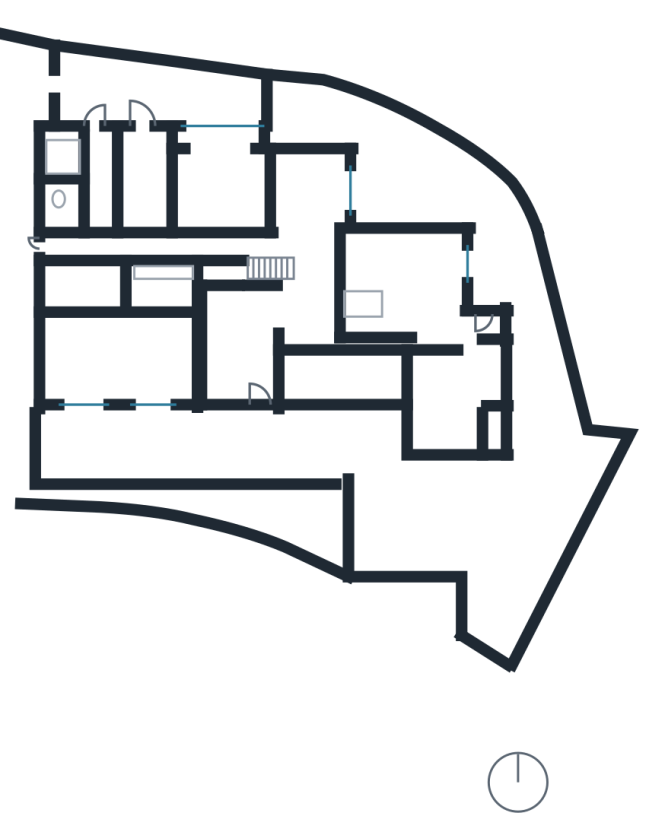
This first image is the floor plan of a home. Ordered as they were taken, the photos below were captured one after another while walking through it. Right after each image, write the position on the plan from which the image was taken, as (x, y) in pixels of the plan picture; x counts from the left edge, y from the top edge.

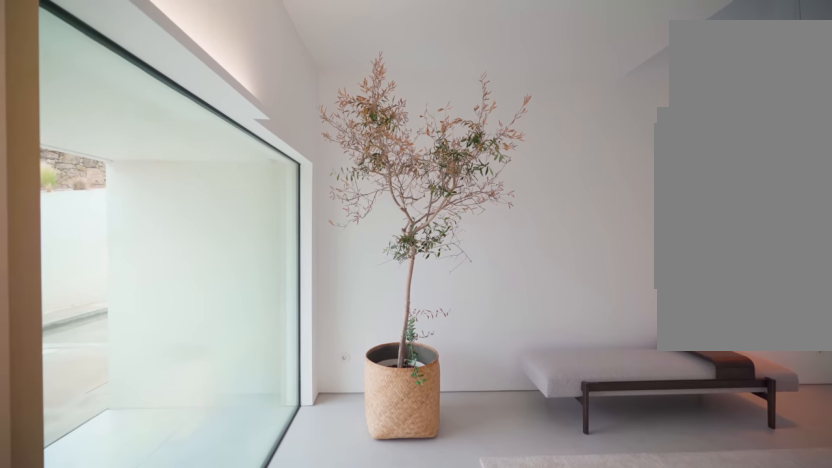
(259, 388)
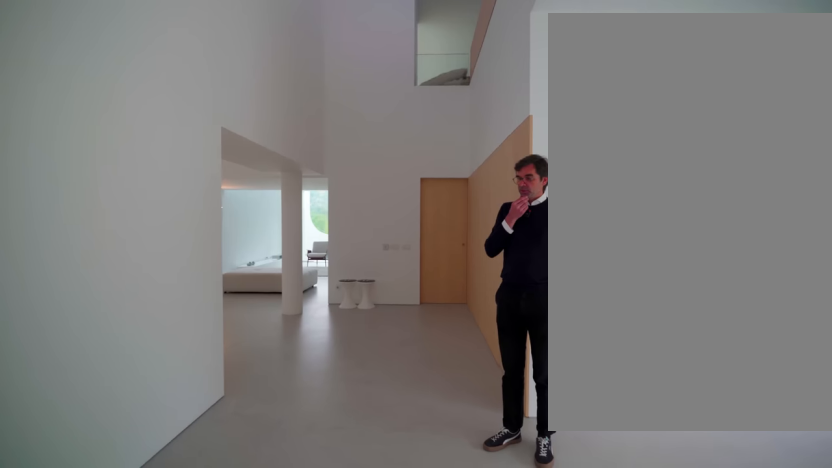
(219, 329)
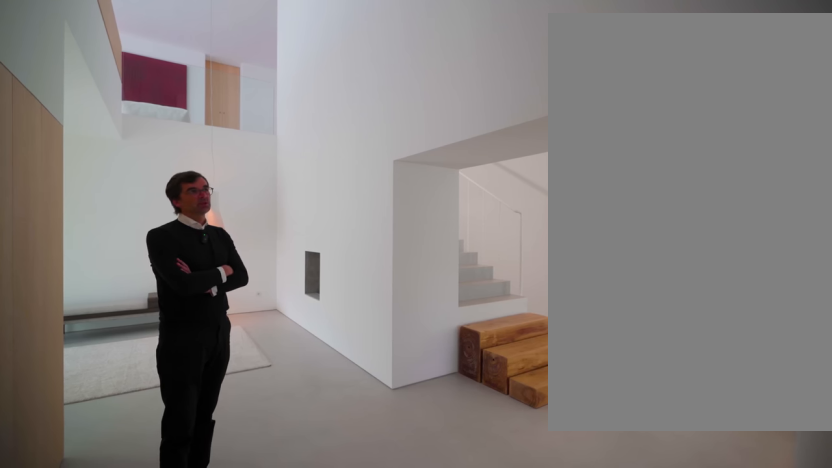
(324, 308)
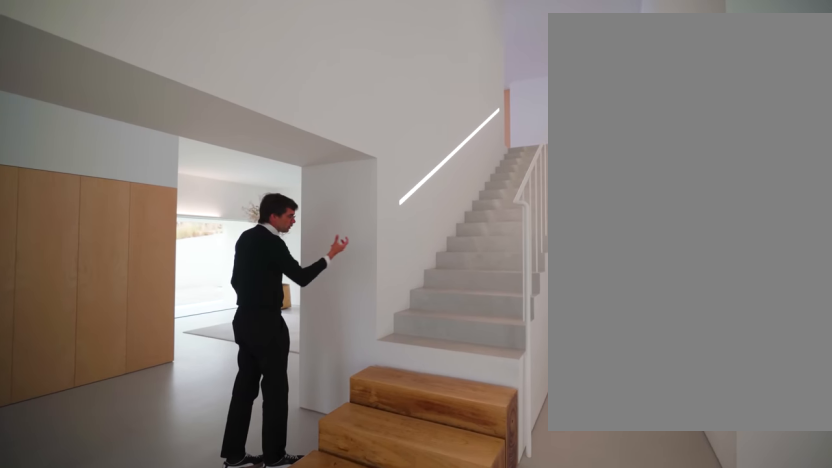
(331, 248)
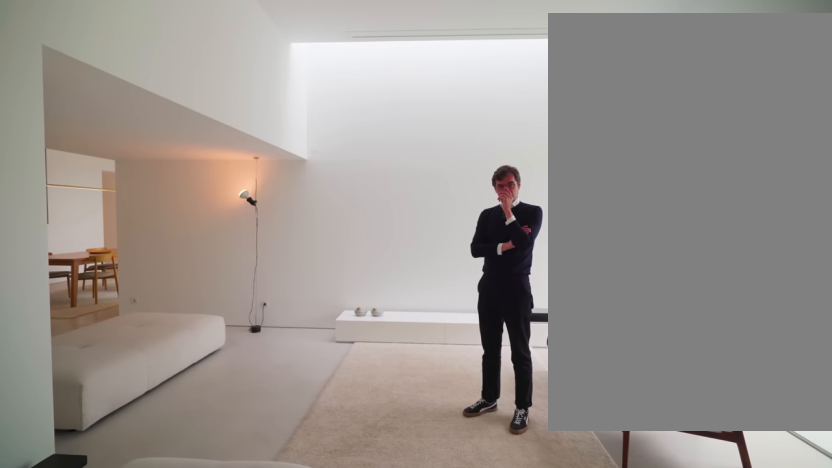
(429, 293)
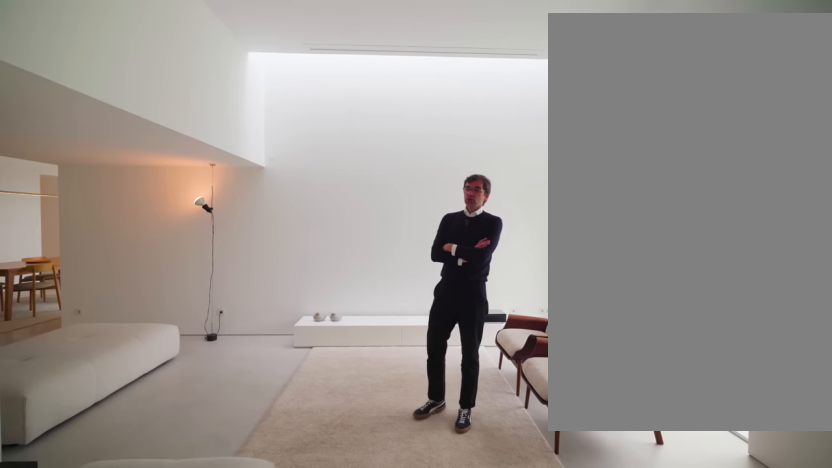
(428, 295)
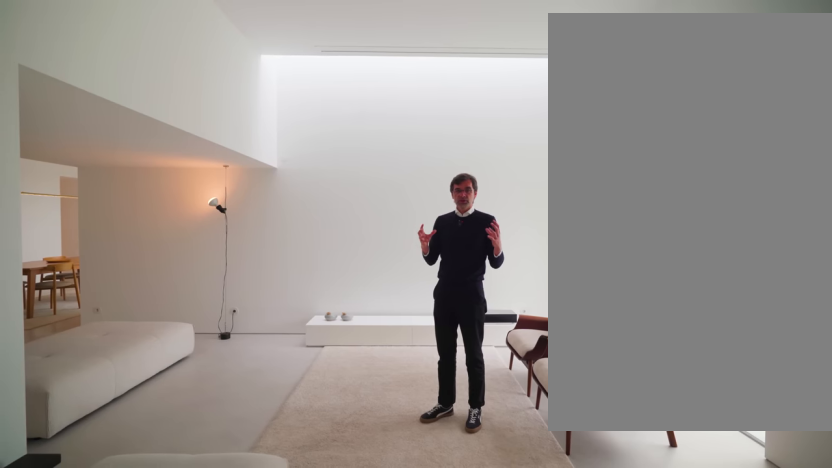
(428, 295)
